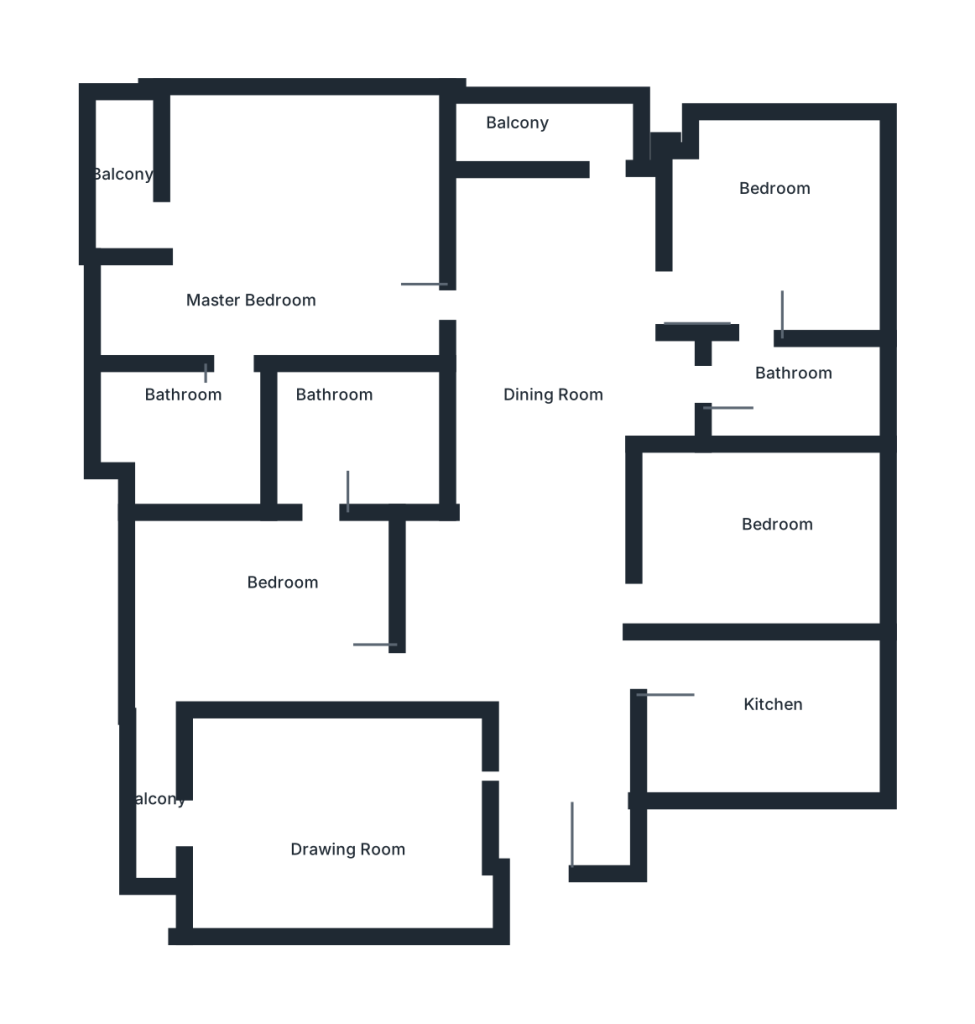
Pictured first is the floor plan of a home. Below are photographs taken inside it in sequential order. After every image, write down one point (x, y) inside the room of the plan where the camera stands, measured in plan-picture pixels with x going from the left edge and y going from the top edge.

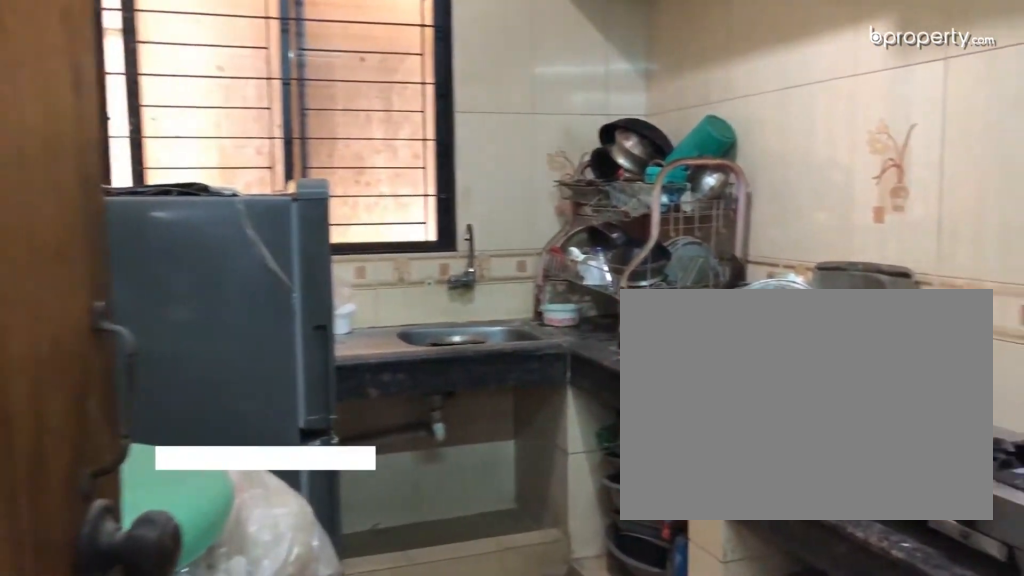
(776, 735)
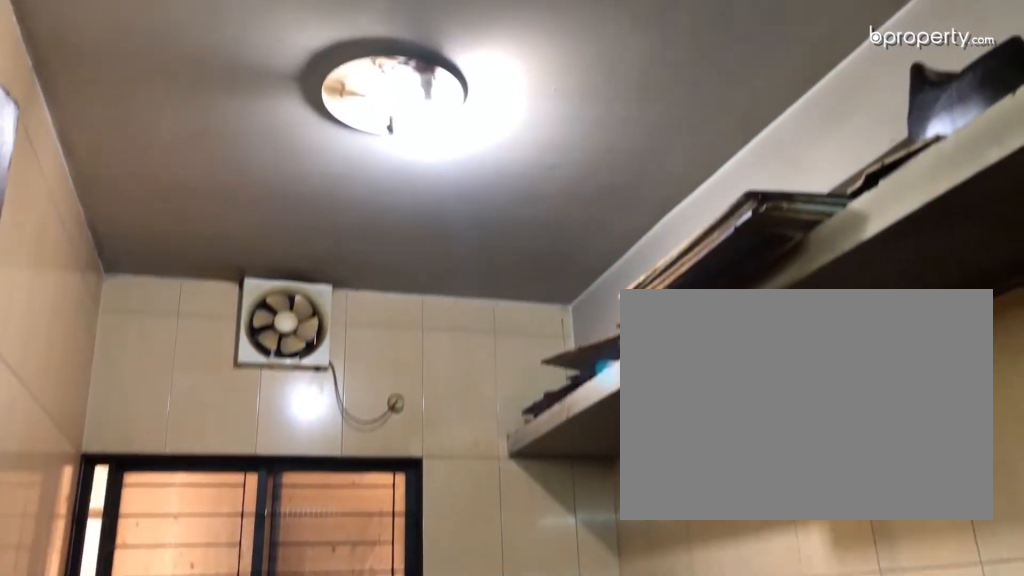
(775, 732)
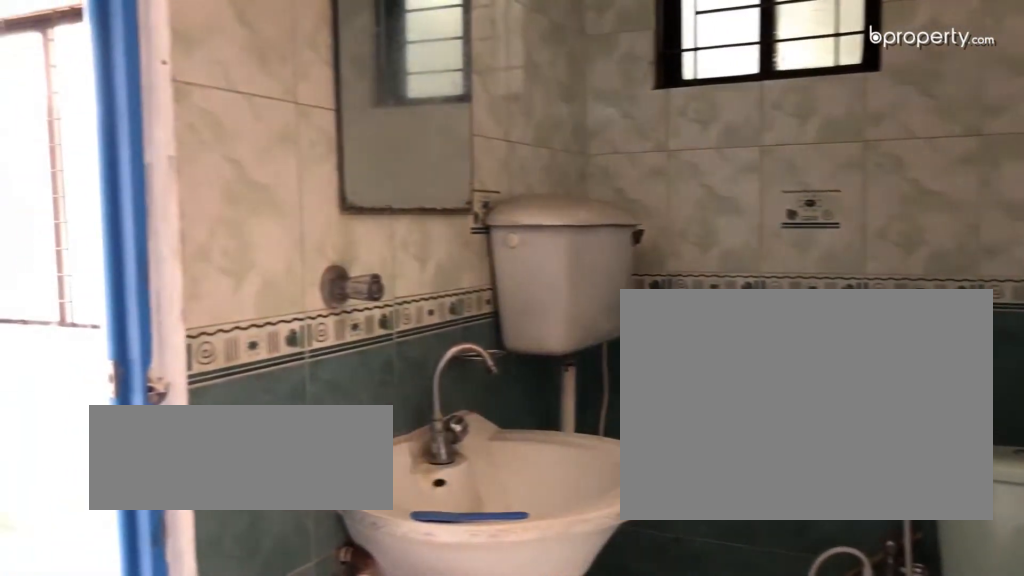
(783, 385)
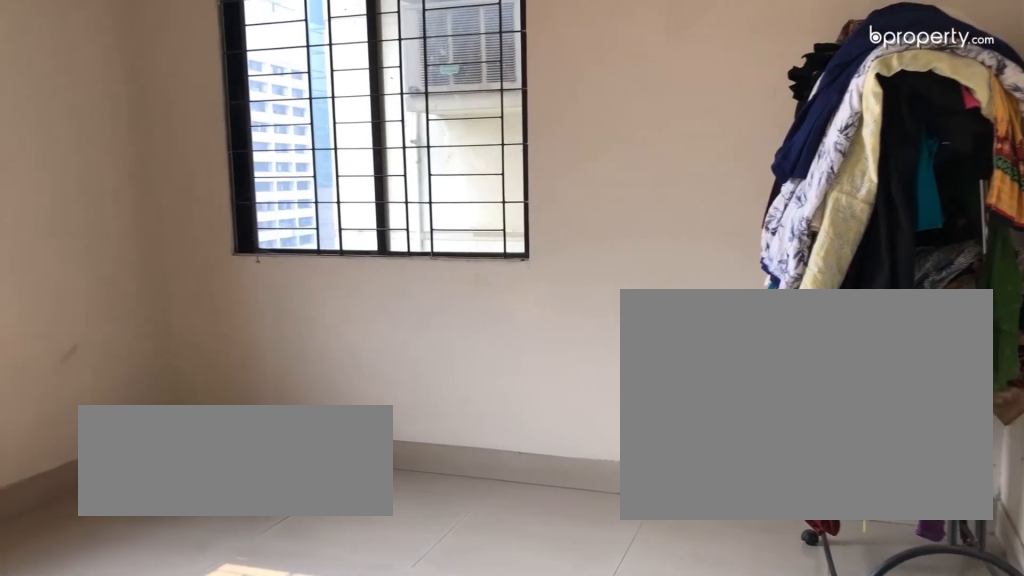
(779, 221)
